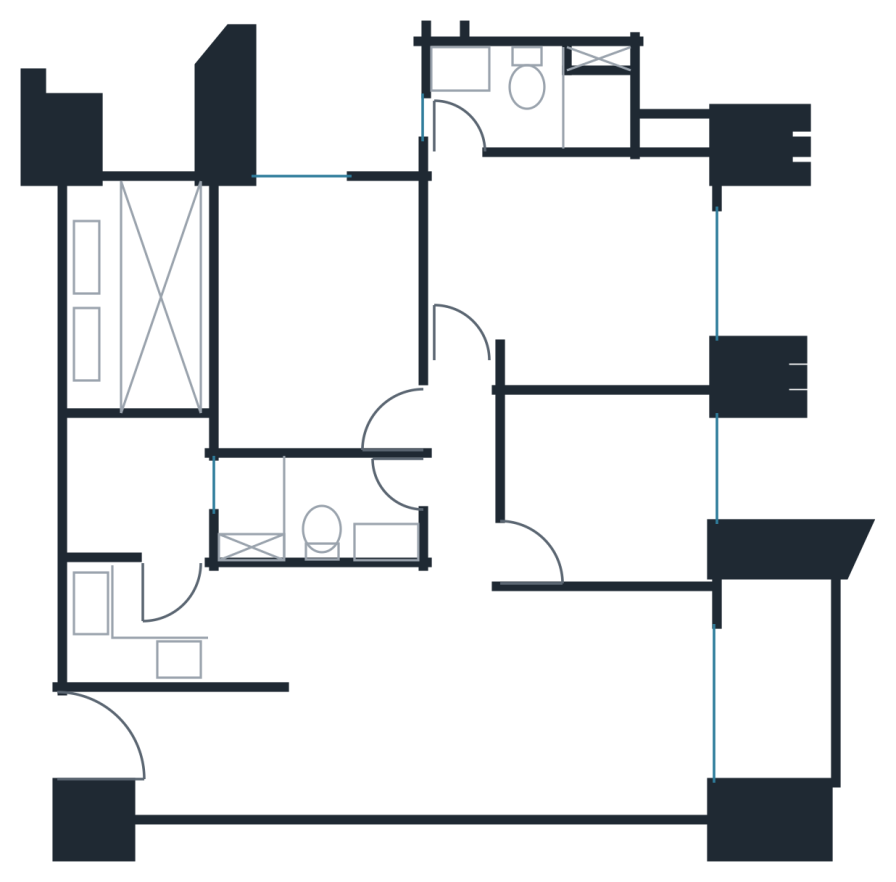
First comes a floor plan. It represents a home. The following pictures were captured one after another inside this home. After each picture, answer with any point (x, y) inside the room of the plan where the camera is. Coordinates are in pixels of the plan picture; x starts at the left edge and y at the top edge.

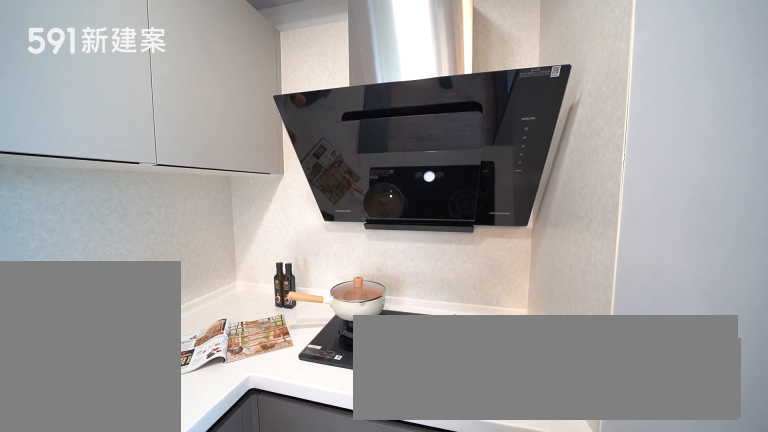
(180, 626)
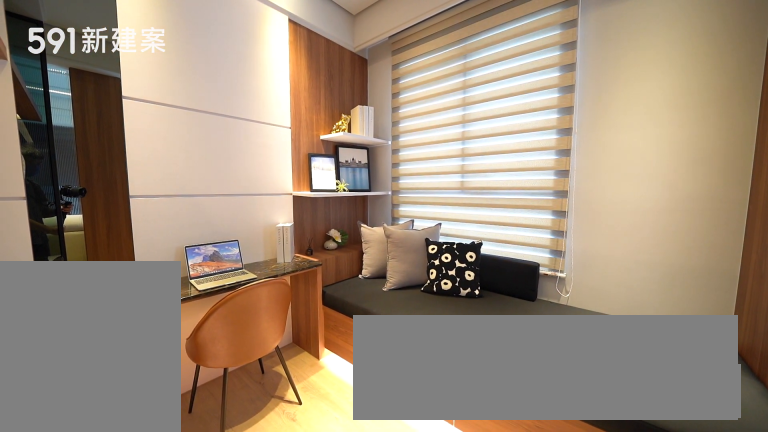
(611, 488)
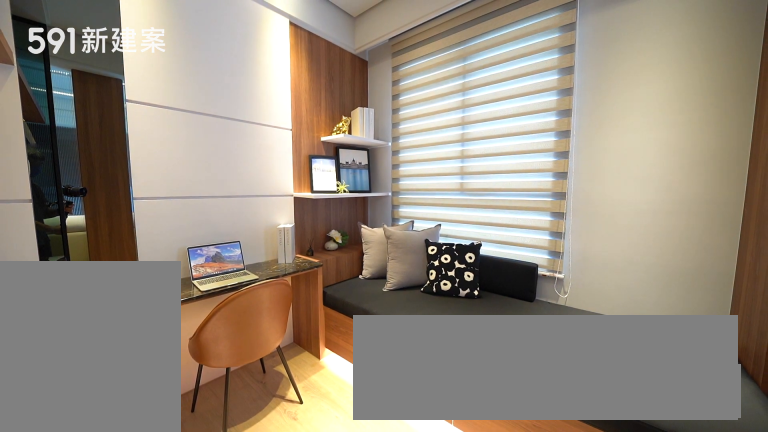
(611, 488)
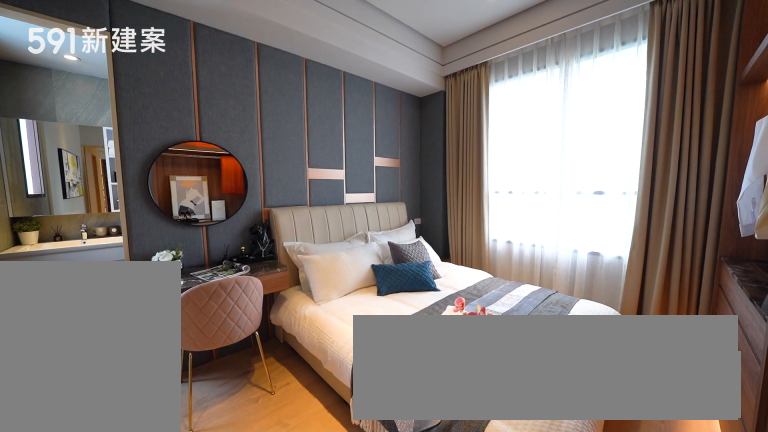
(576, 264)
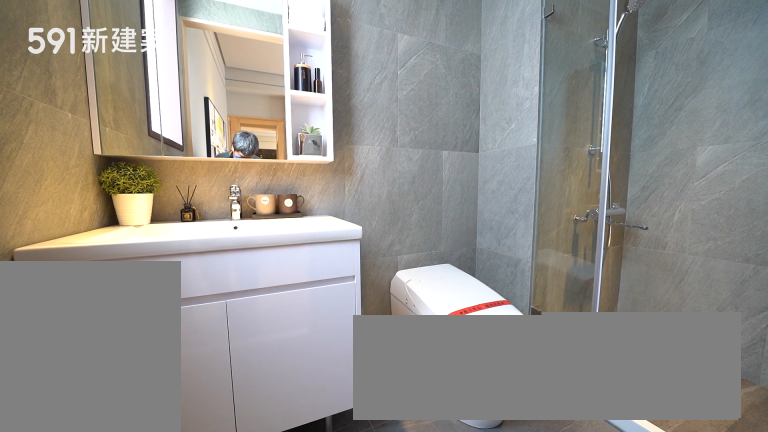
(530, 92)
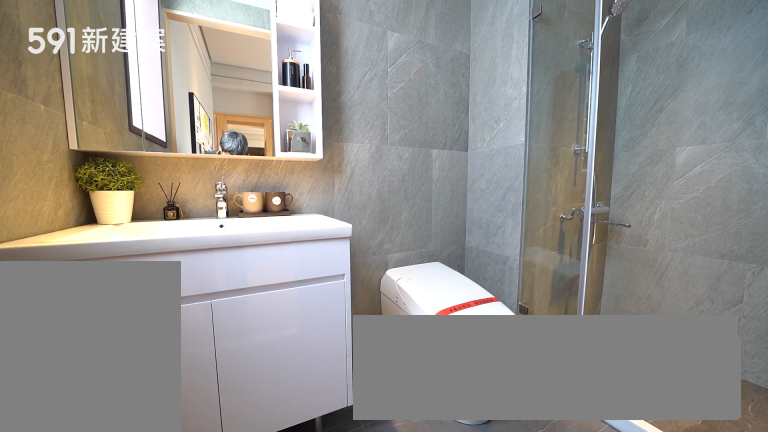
(530, 92)
